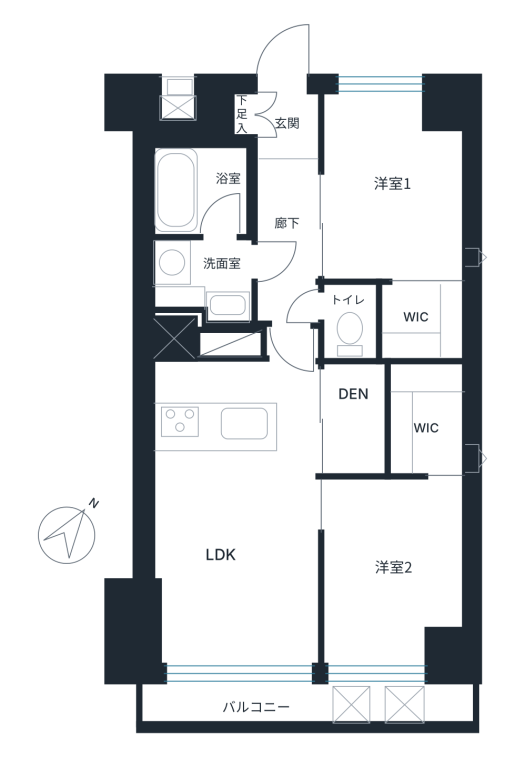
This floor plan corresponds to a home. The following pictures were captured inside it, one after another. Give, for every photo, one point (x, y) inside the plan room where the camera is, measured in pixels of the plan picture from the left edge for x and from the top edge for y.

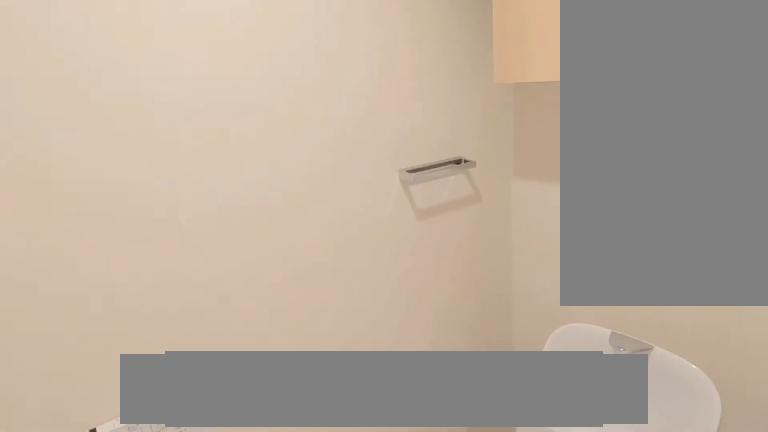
(355, 323)
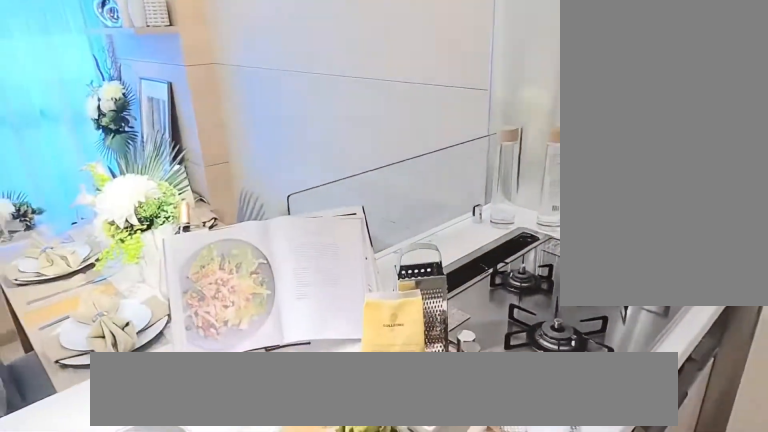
(217, 390)
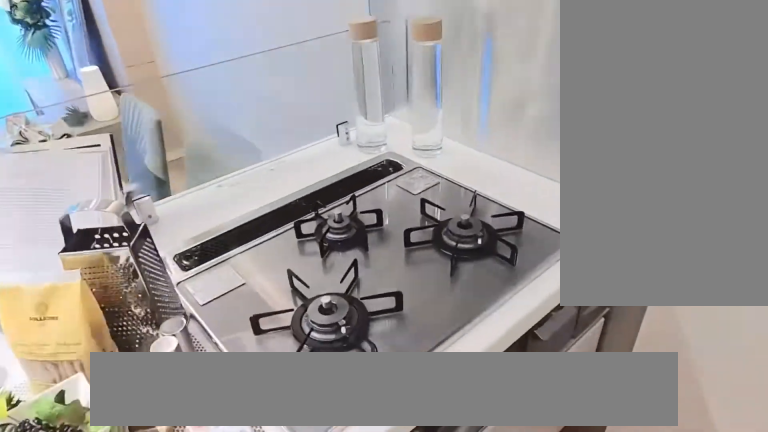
(217, 390)
